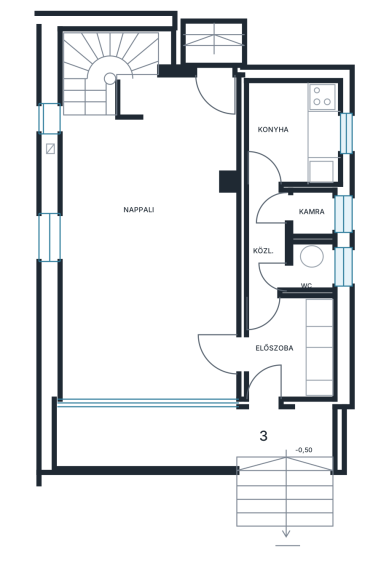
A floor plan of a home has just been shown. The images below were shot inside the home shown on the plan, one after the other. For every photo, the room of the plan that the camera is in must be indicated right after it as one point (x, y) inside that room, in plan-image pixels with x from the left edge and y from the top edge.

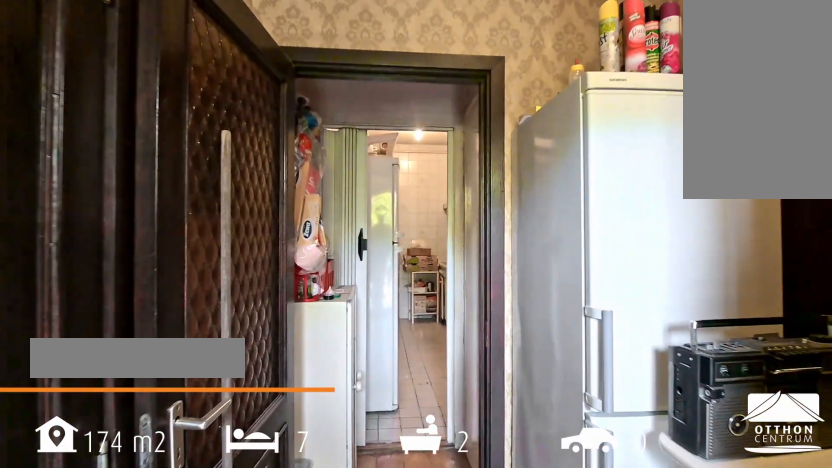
(277, 344)
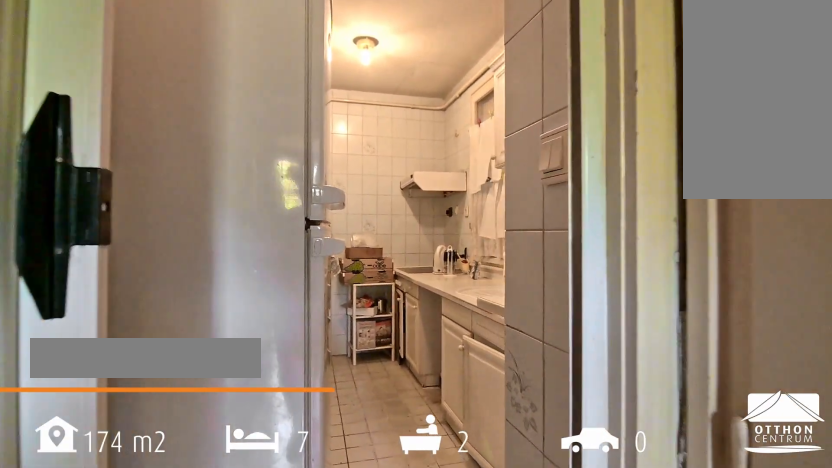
(264, 241)
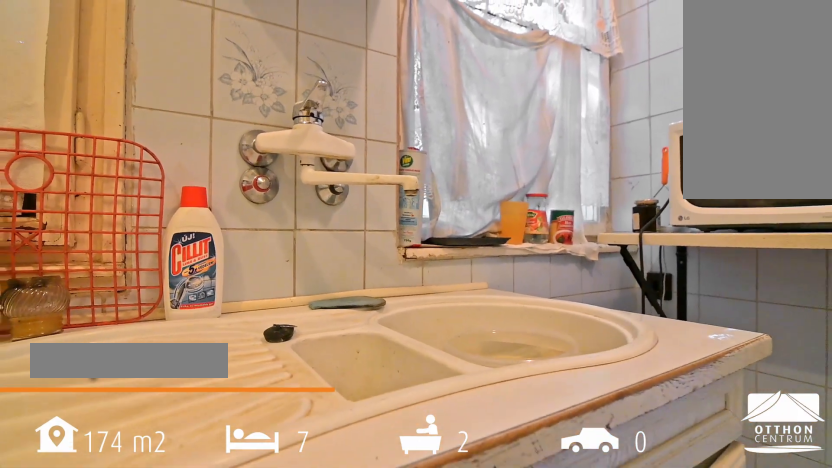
(277, 127)
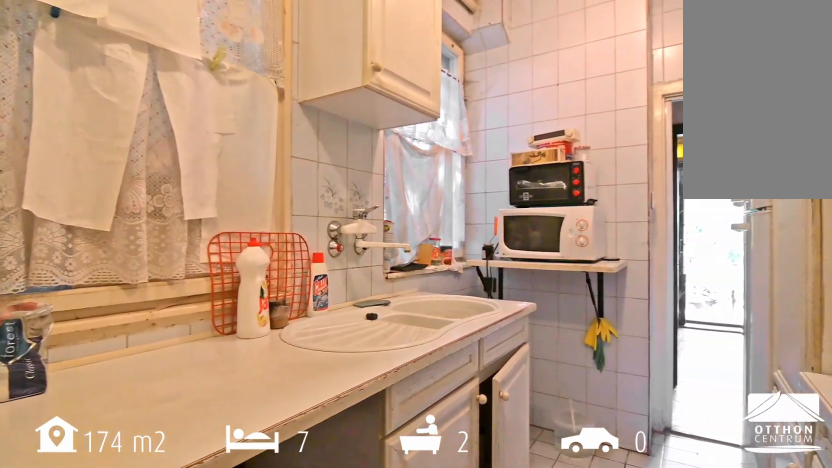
(277, 127)
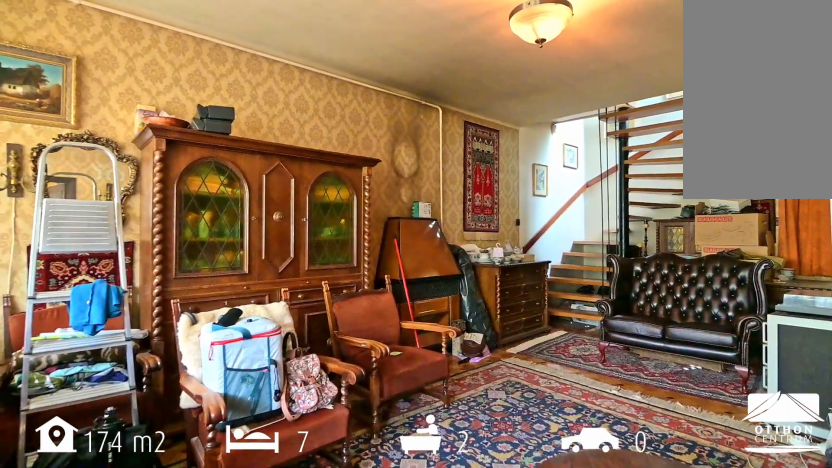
(146, 231)
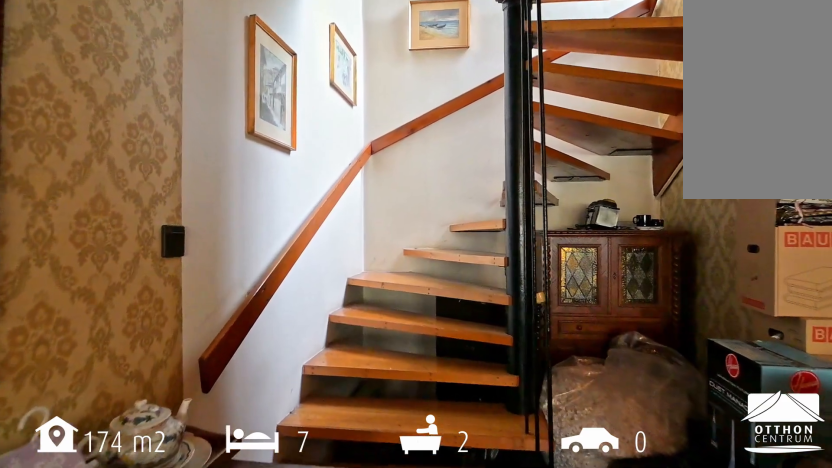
(146, 231)
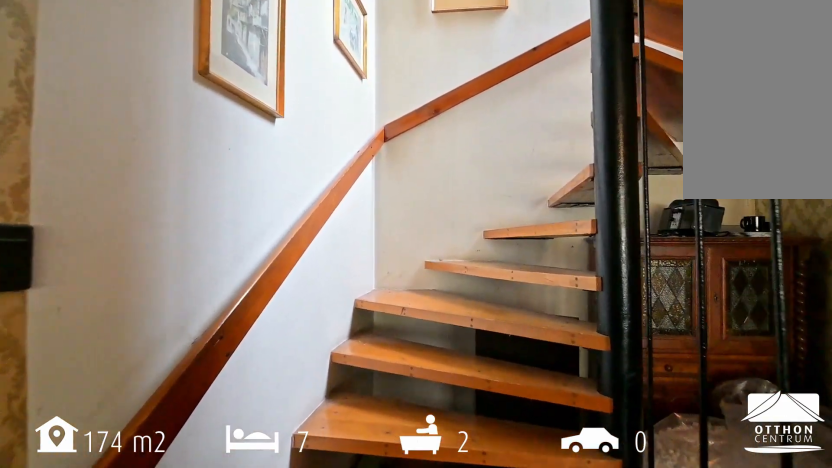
(108, 62)
